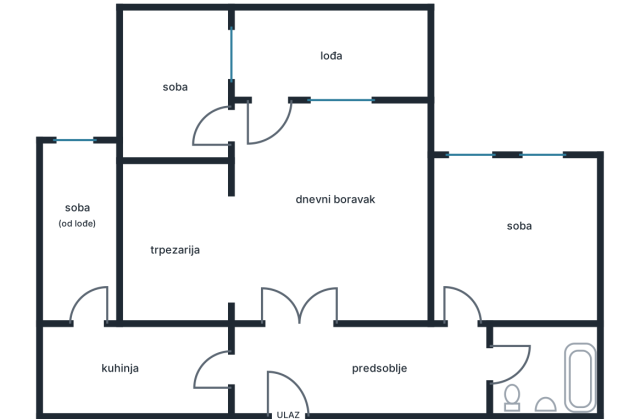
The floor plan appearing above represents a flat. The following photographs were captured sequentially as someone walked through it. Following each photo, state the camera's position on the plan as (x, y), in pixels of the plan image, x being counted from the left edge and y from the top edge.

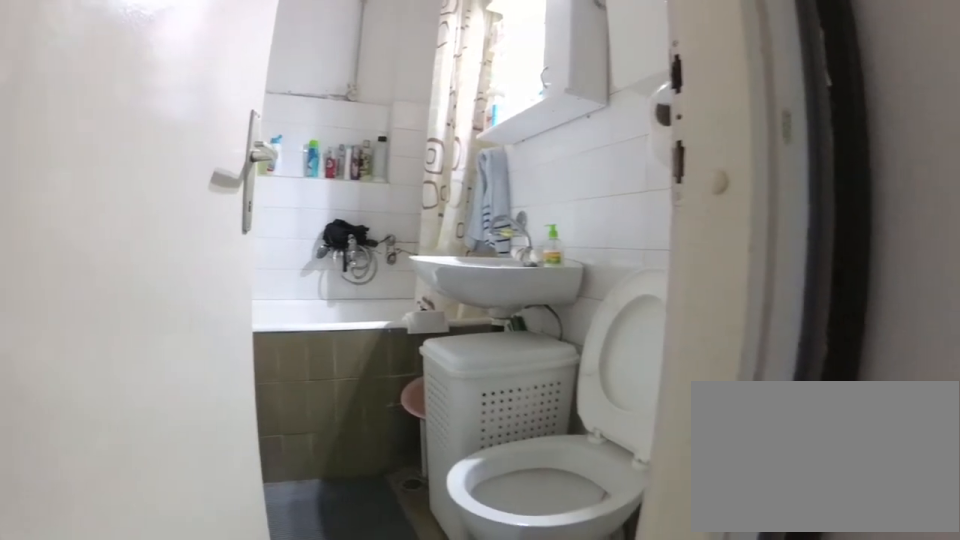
(462, 358)
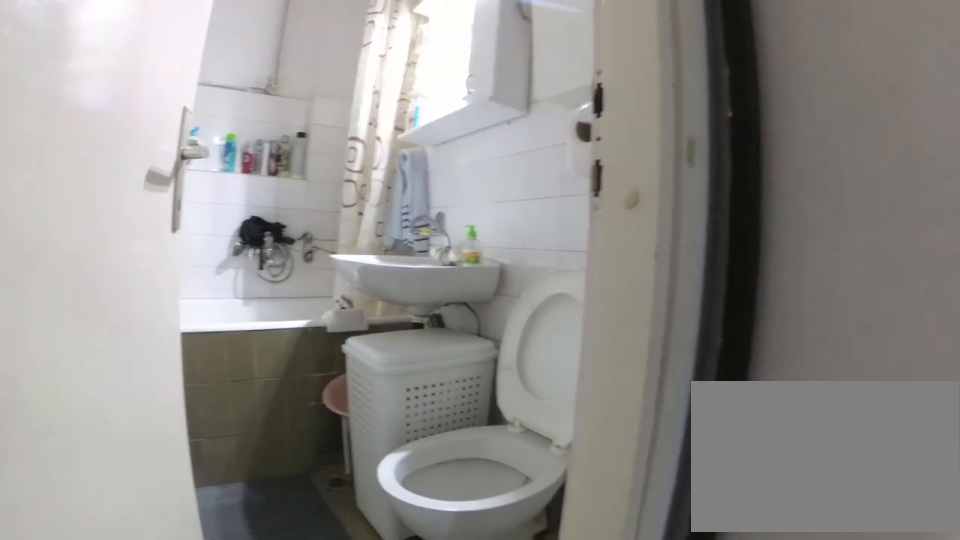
(465, 355)
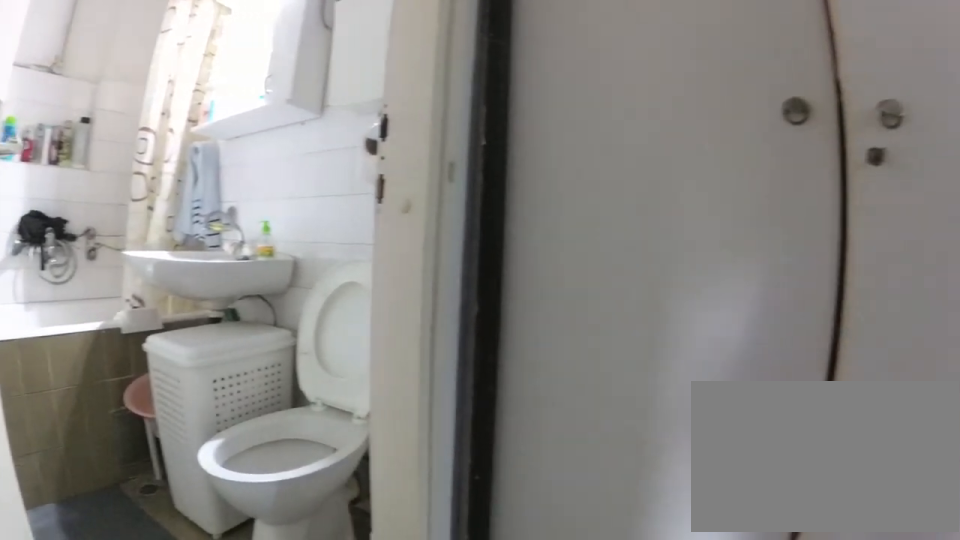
(469, 350)
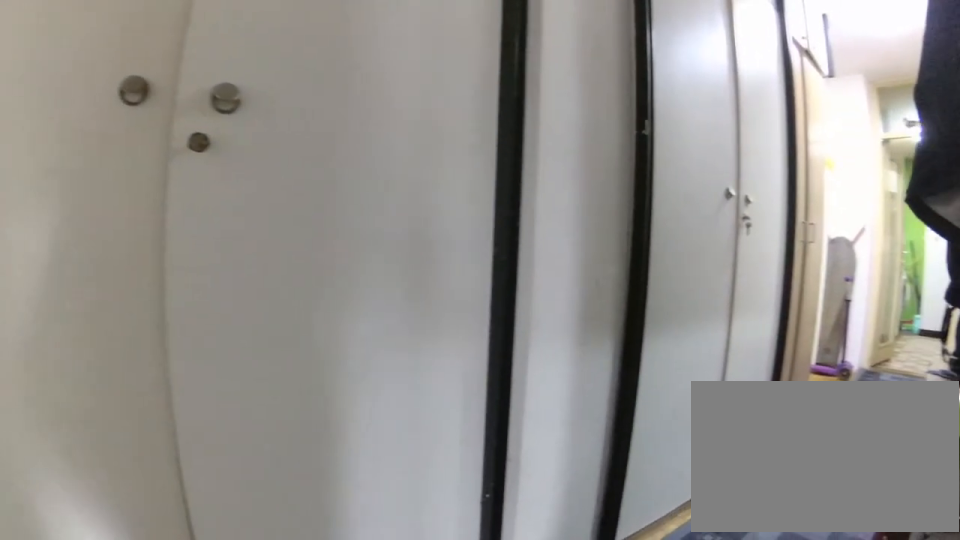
(489, 352)
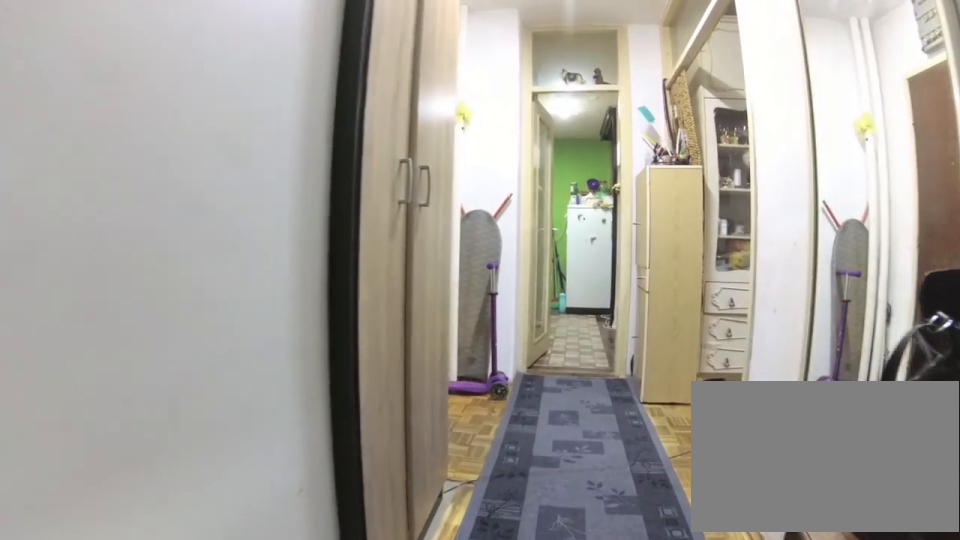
(436, 367)
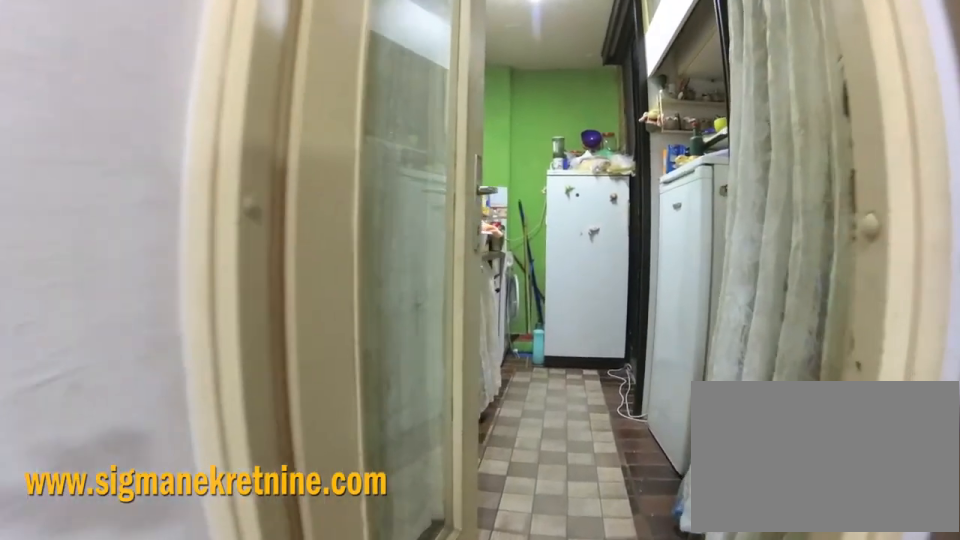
(287, 367)
